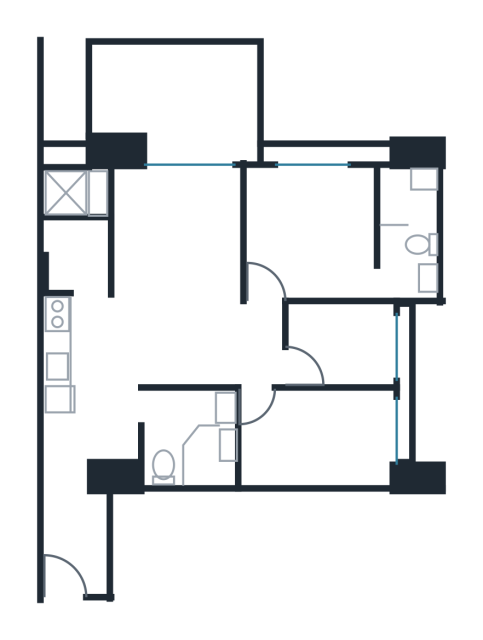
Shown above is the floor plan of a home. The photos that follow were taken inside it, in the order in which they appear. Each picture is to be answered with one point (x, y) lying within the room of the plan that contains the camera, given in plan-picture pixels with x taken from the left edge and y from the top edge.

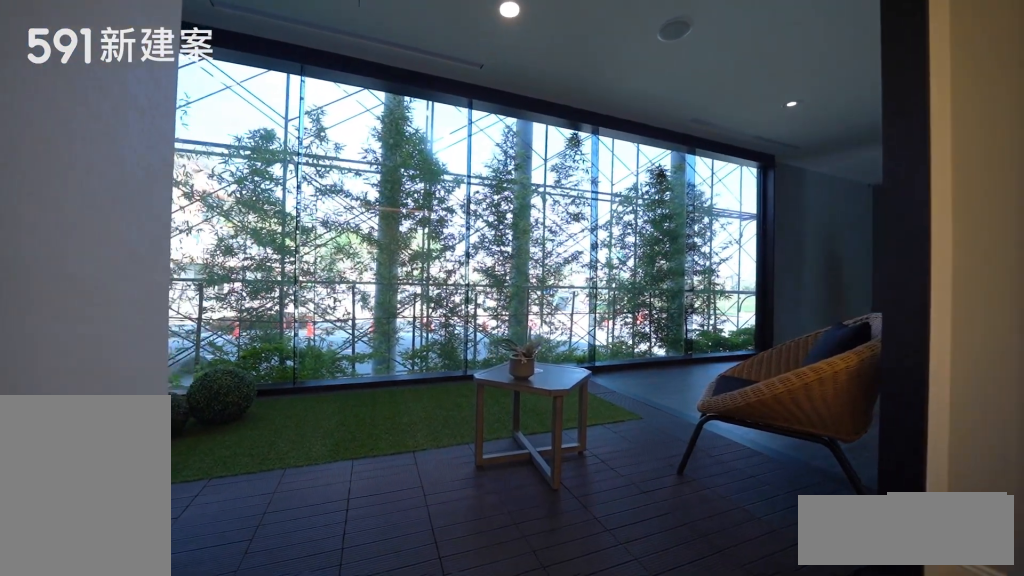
(172, 98)
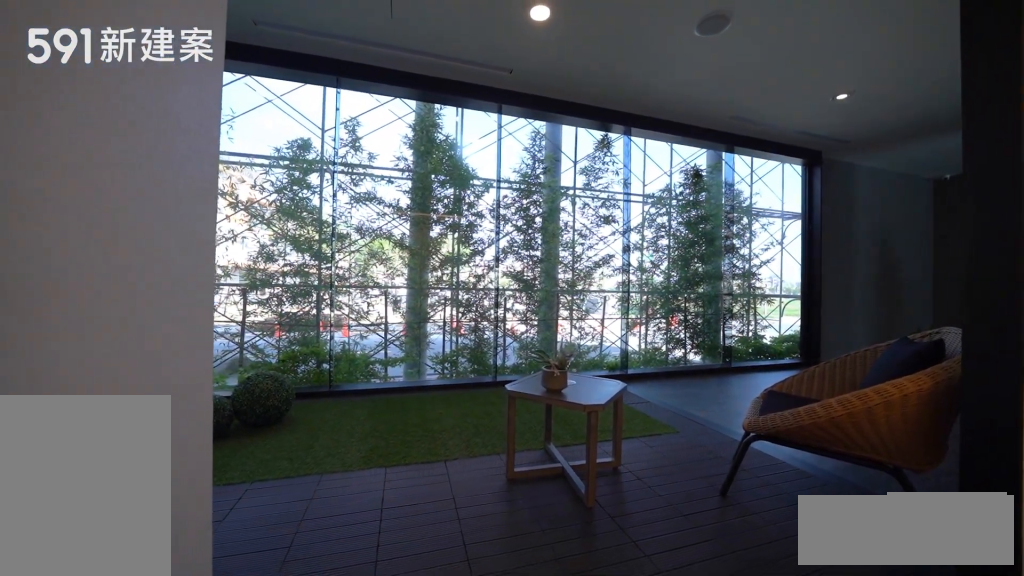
(172, 98)
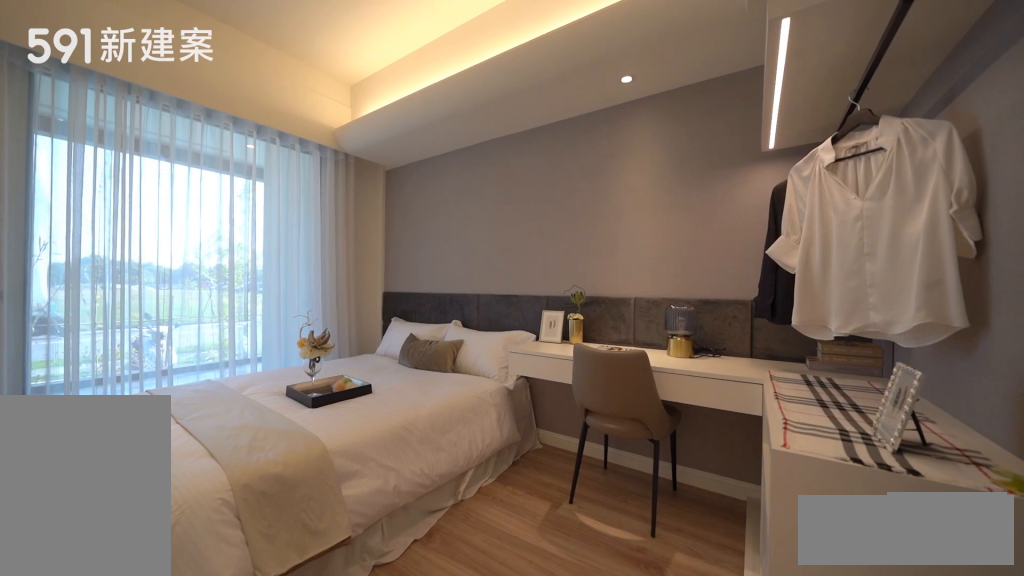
(320, 437)
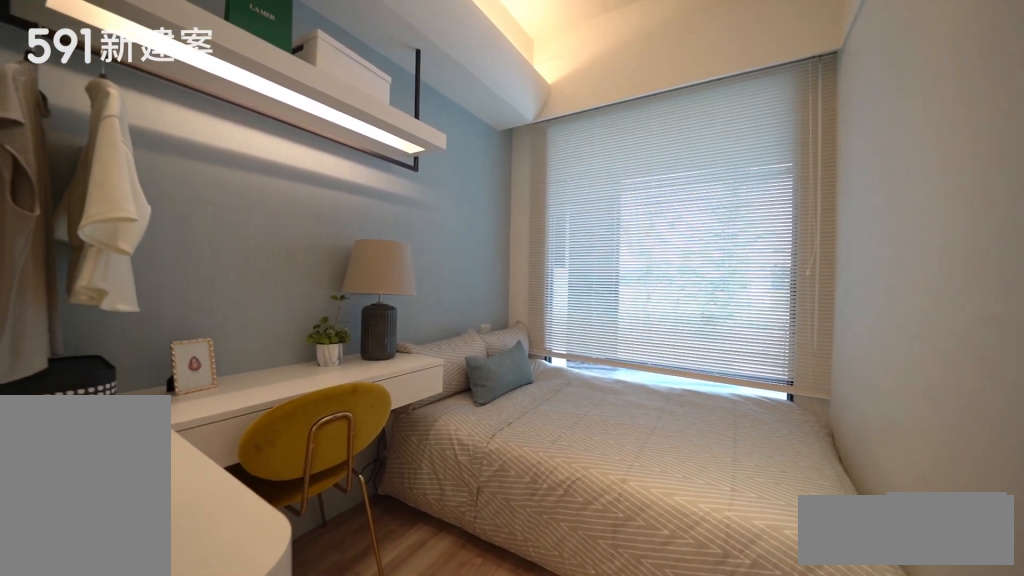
(337, 342)
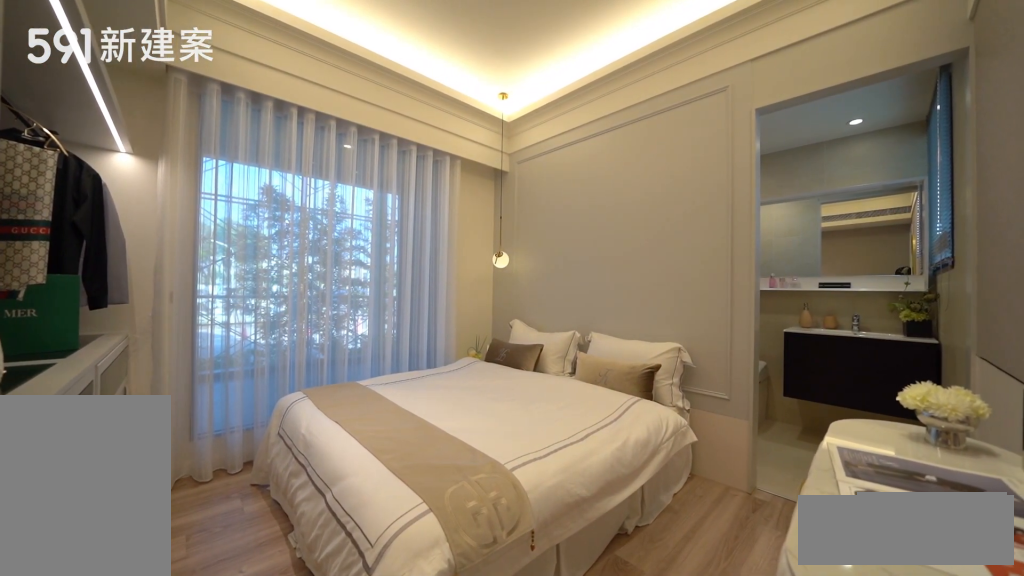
(312, 232)
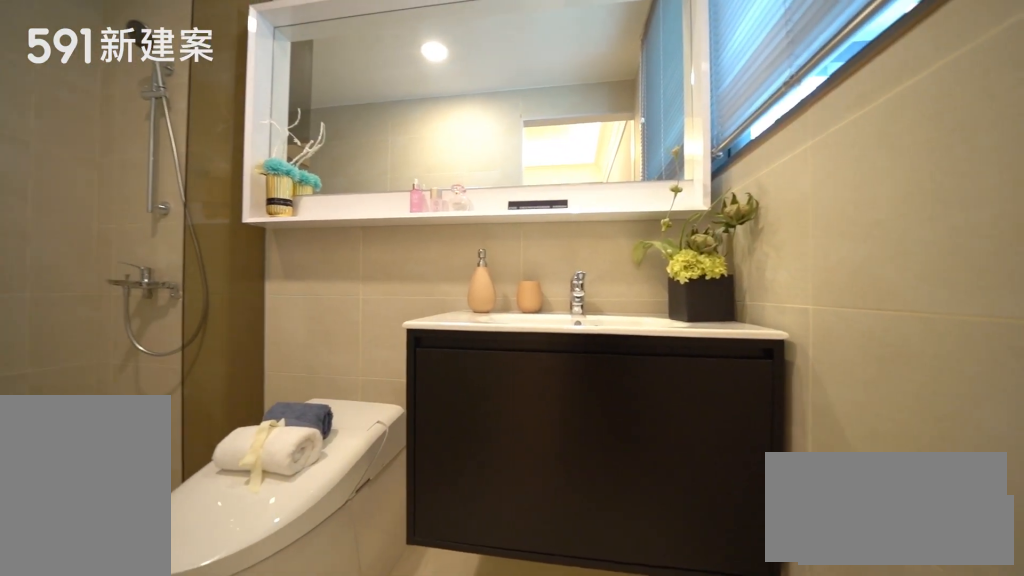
(405, 228)
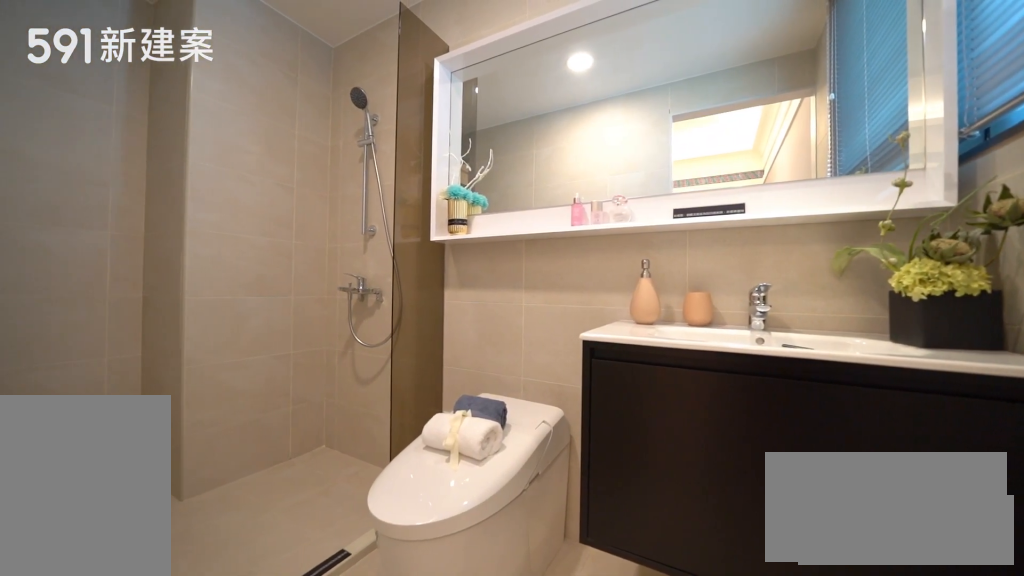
(405, 228)
